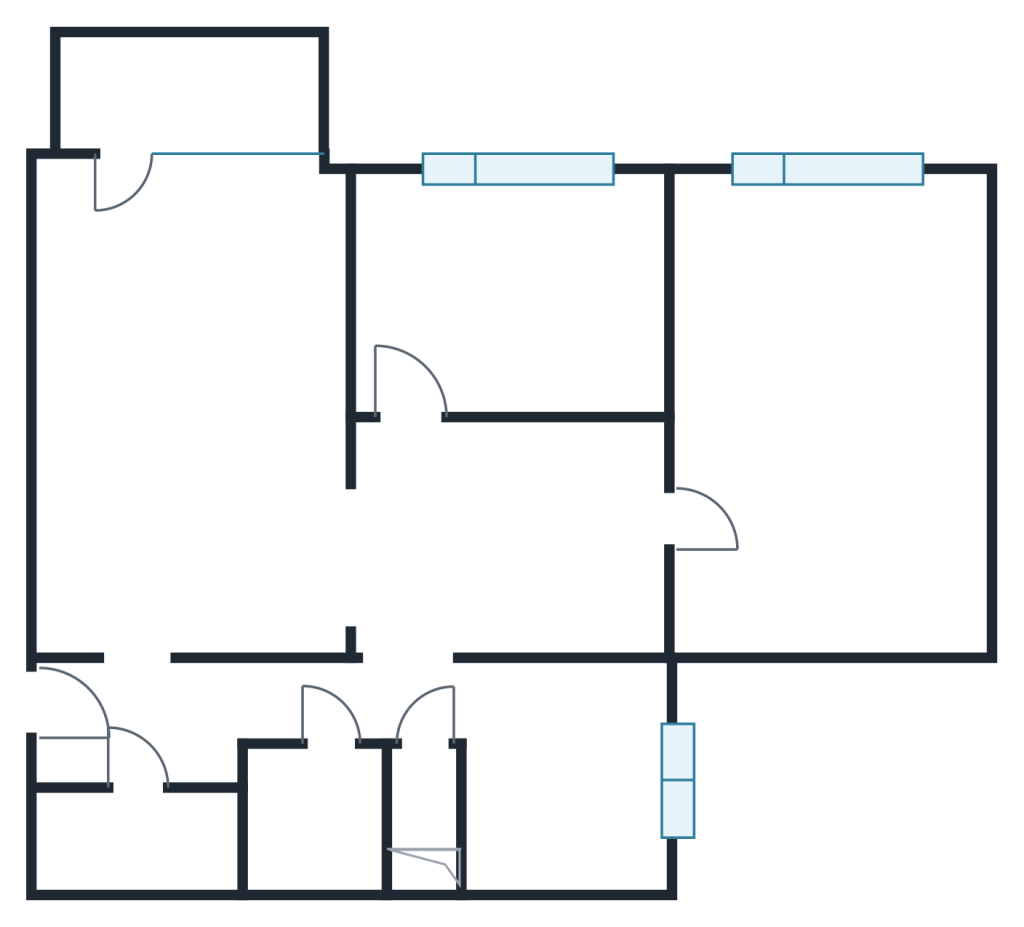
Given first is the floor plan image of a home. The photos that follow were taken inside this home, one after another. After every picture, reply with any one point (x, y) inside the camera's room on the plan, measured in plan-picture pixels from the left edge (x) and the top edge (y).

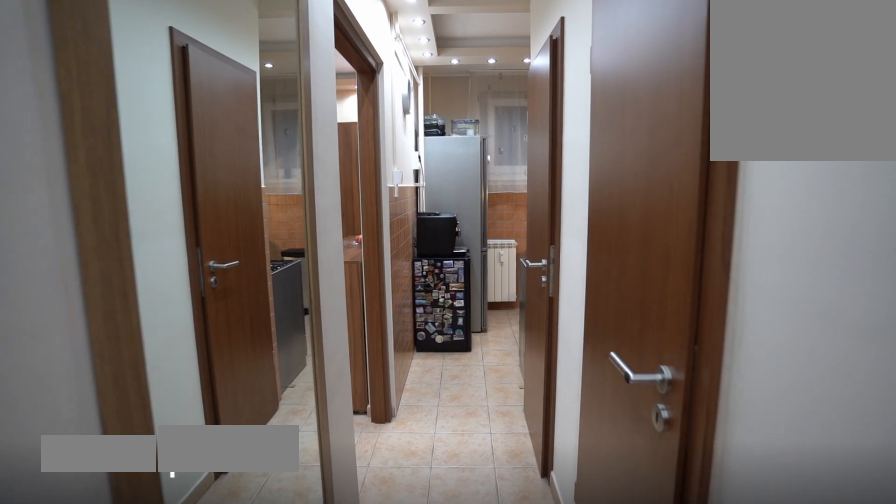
(172, 725)
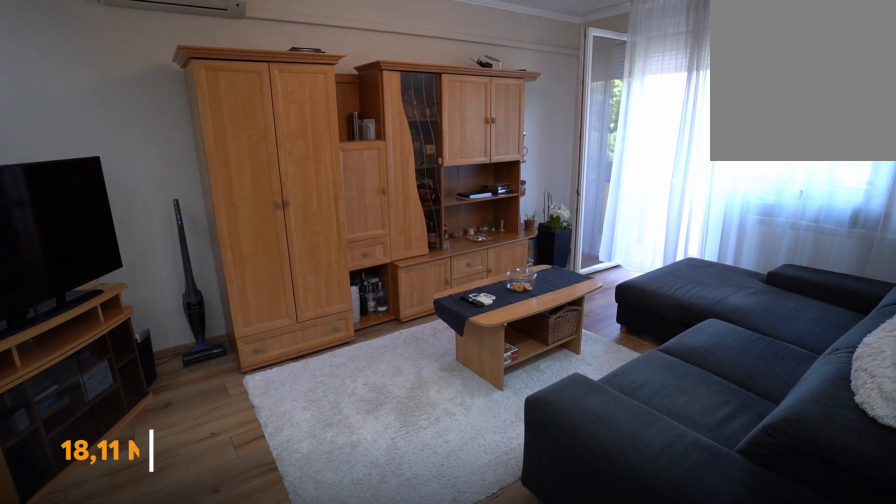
(173, 402)
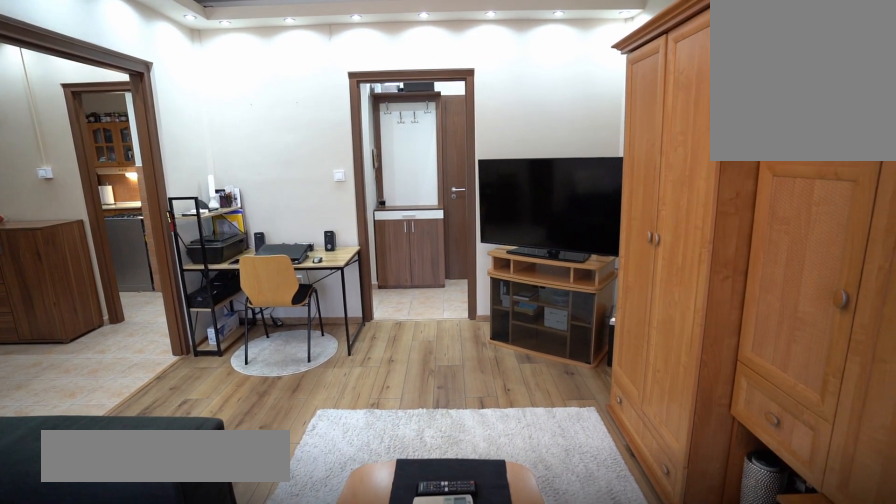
(173, 402)
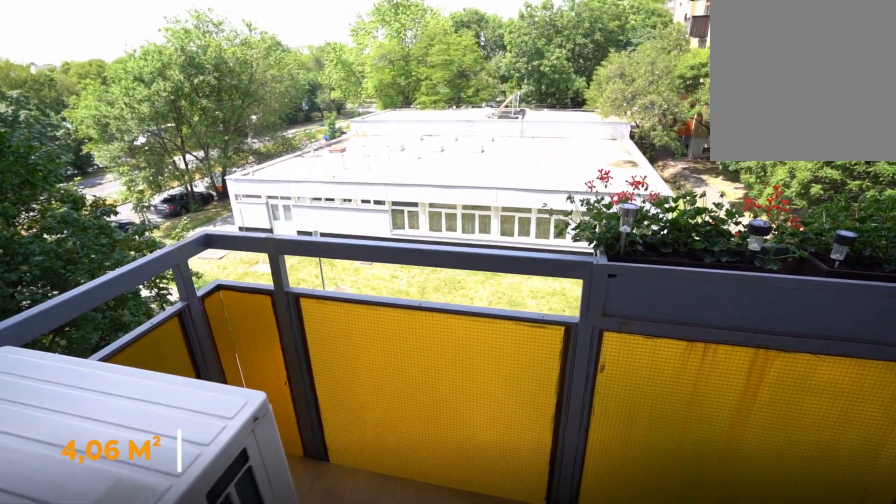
(171, 96)
